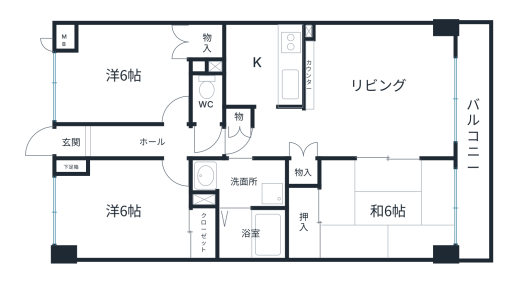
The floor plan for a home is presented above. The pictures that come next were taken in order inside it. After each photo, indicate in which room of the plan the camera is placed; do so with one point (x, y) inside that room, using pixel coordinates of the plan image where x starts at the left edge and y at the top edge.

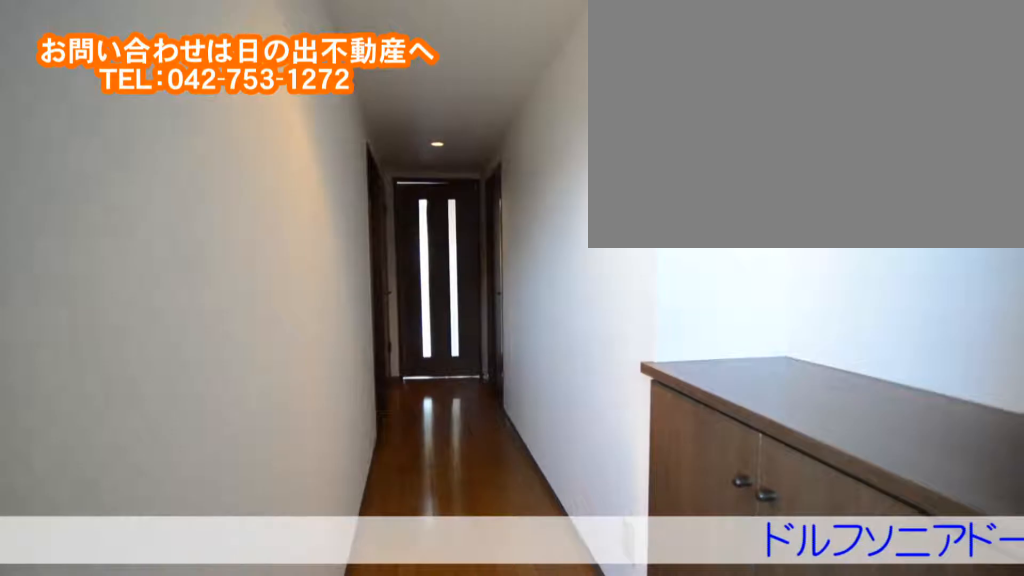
(96, 141)
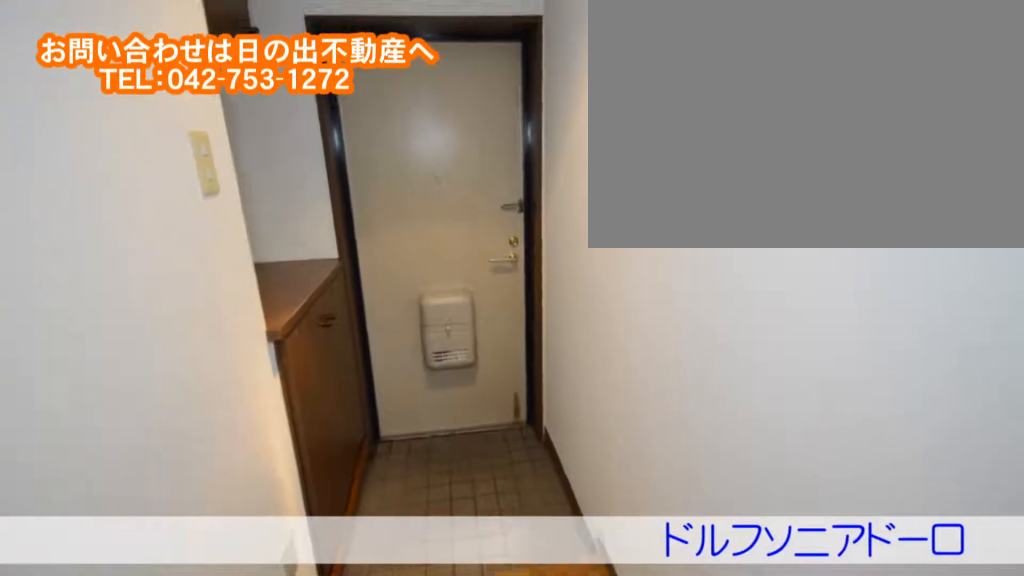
(96, 141)
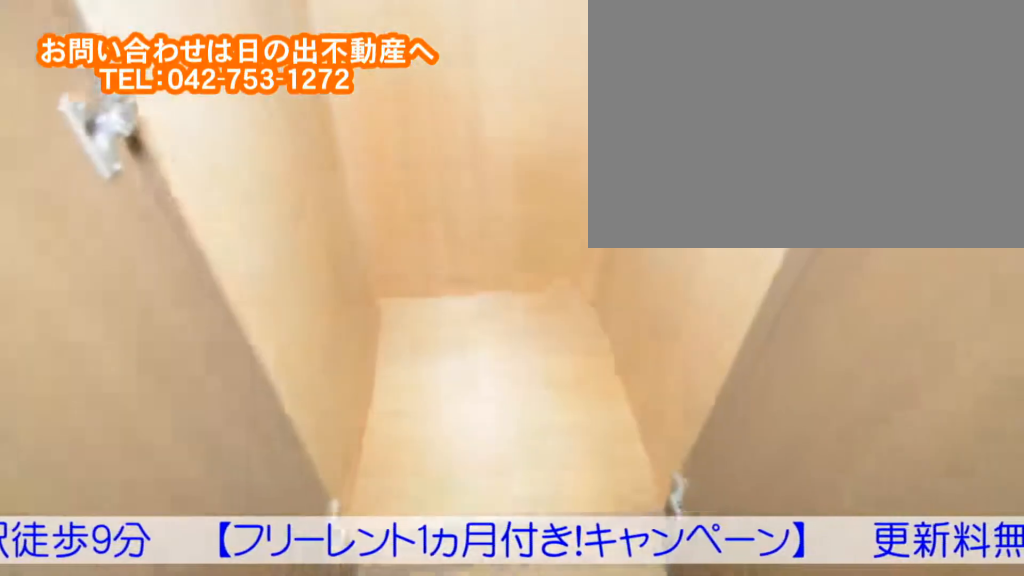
(88, 72)
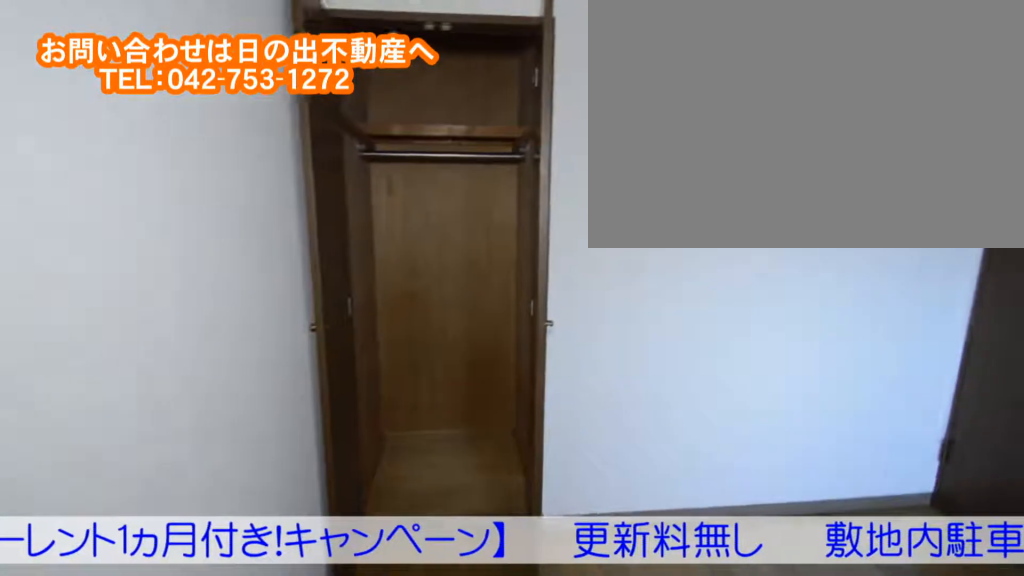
(88, 72)
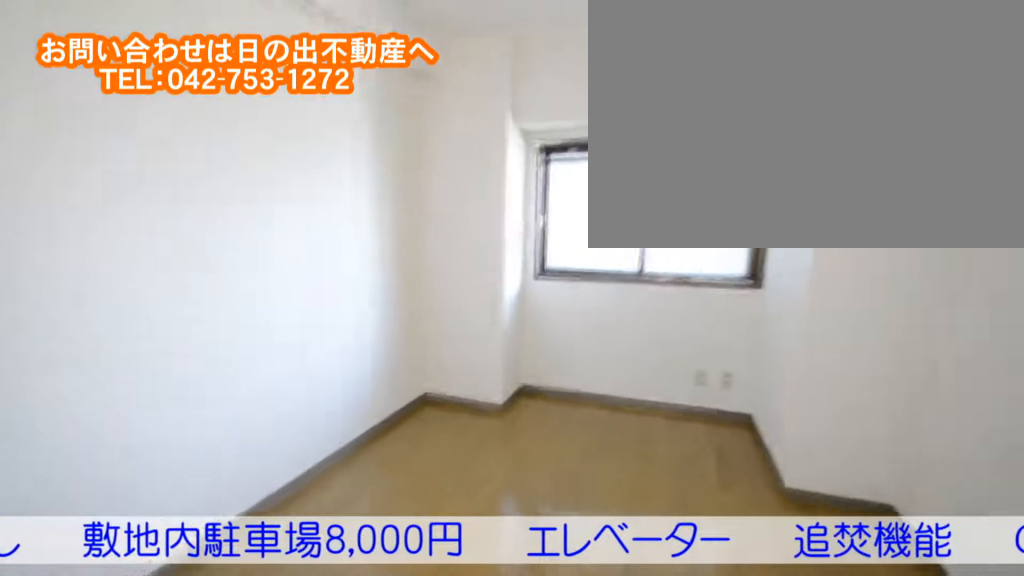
(94, 223)
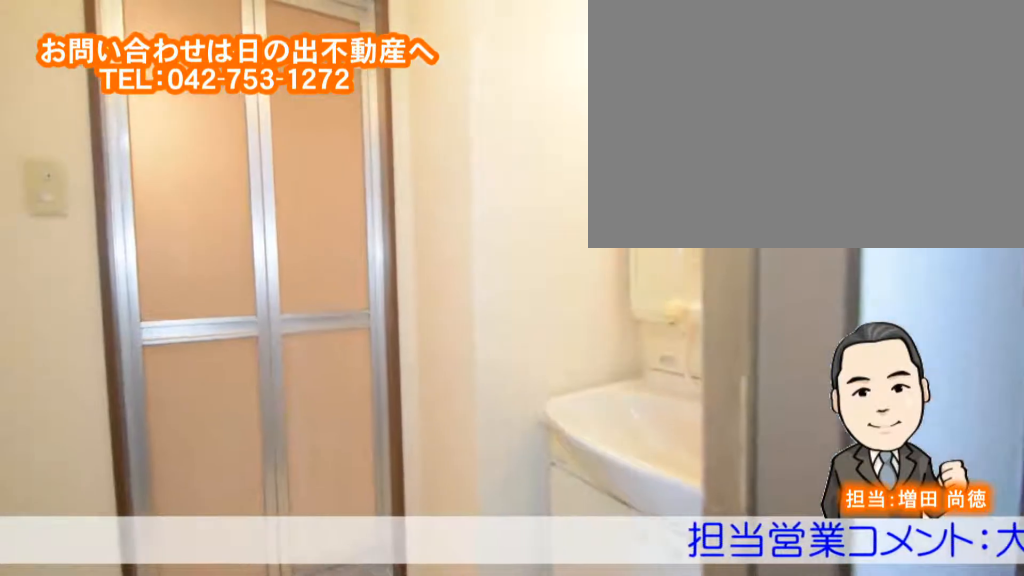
(258, 179)
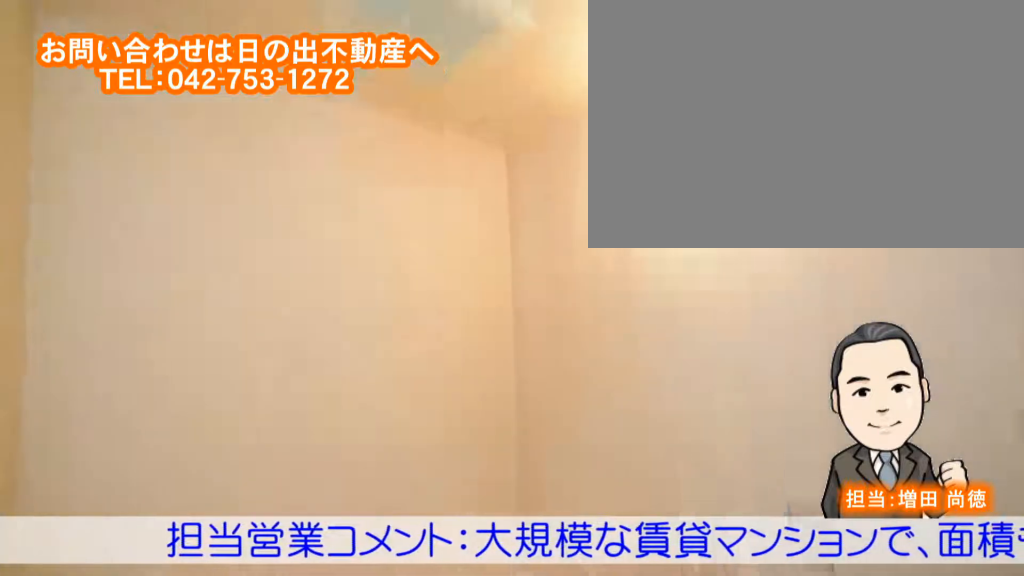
(252, 234)
